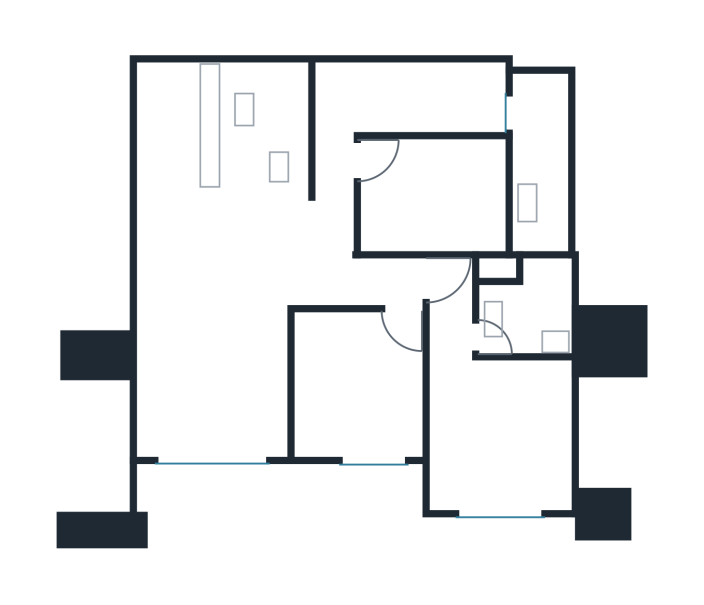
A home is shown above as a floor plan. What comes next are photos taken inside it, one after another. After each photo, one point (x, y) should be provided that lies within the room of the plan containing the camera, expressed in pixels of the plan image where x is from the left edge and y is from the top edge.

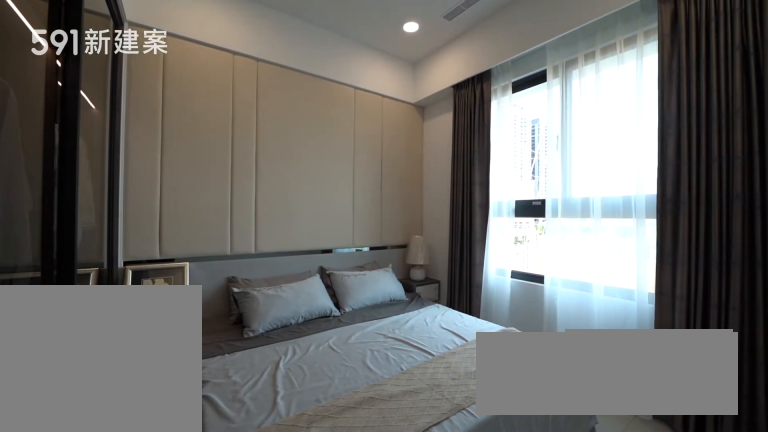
(494, 415)
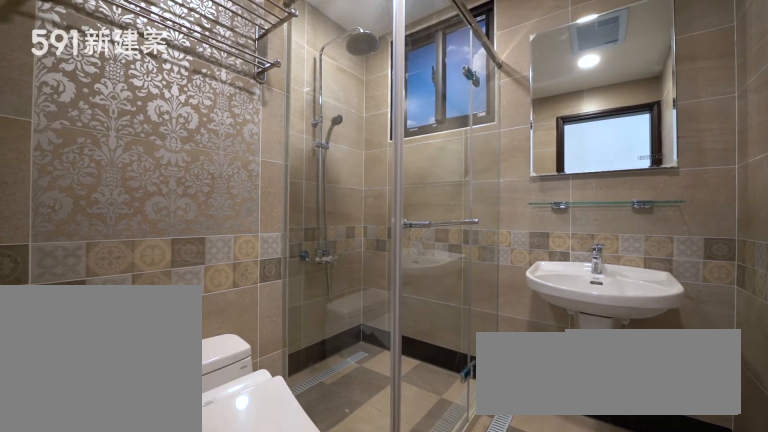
(528, 305)
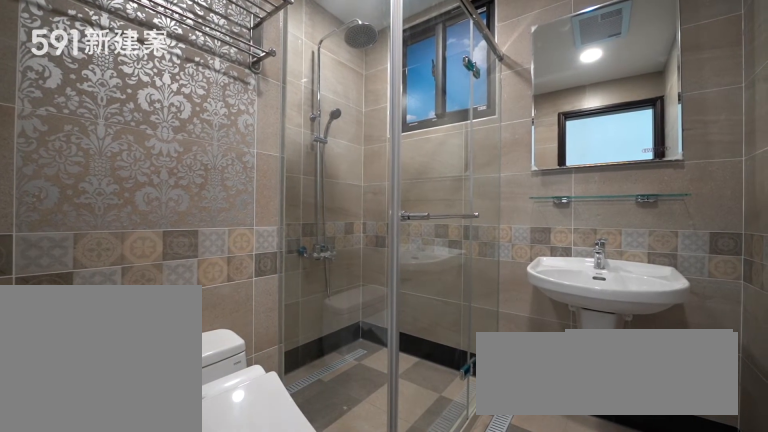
(528, 305)
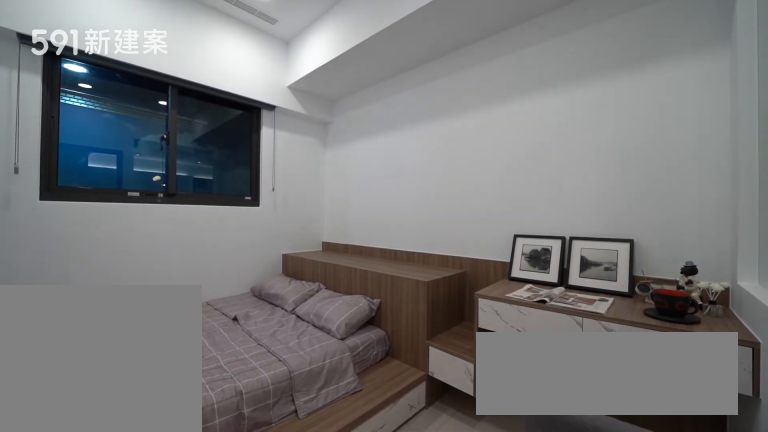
(440, 195)
